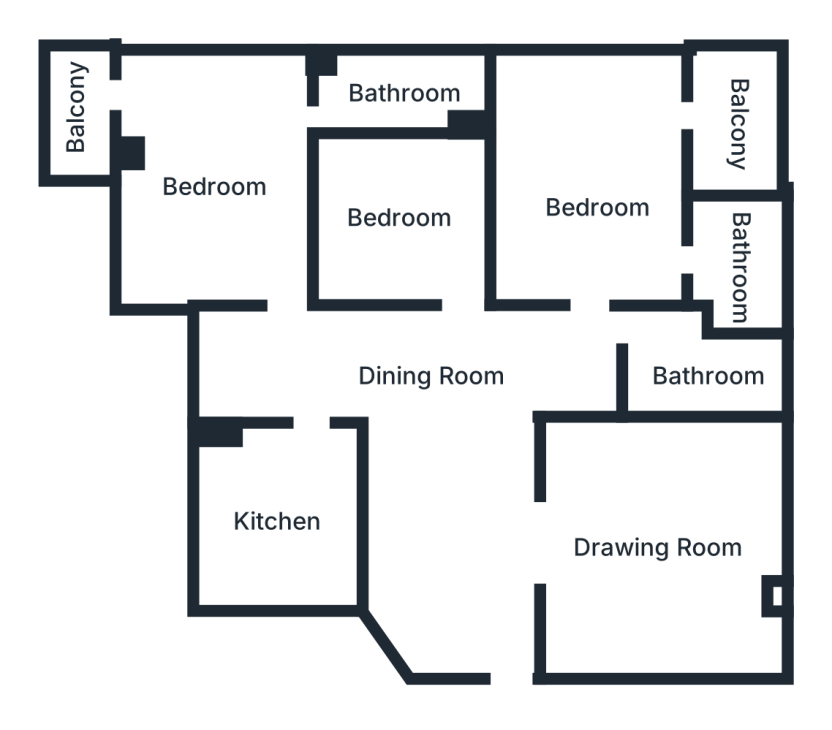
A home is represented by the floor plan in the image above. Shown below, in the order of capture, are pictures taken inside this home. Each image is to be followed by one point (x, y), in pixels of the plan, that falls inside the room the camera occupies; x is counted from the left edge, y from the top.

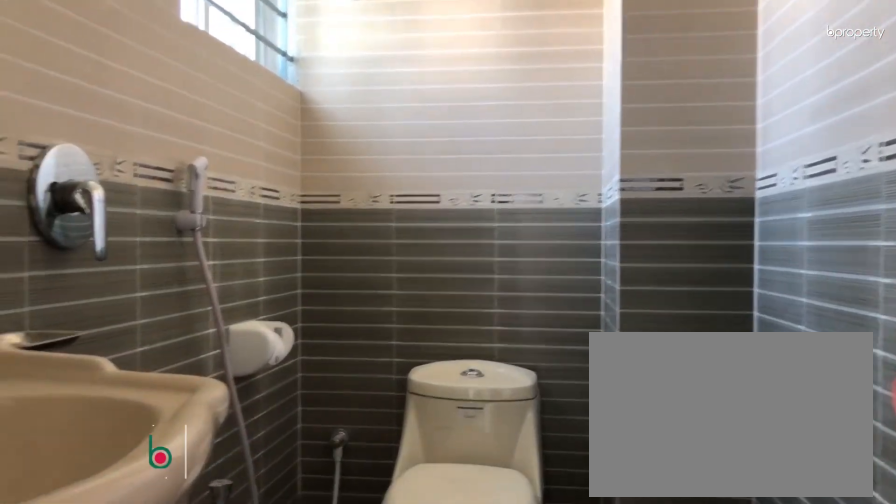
(403, 96)
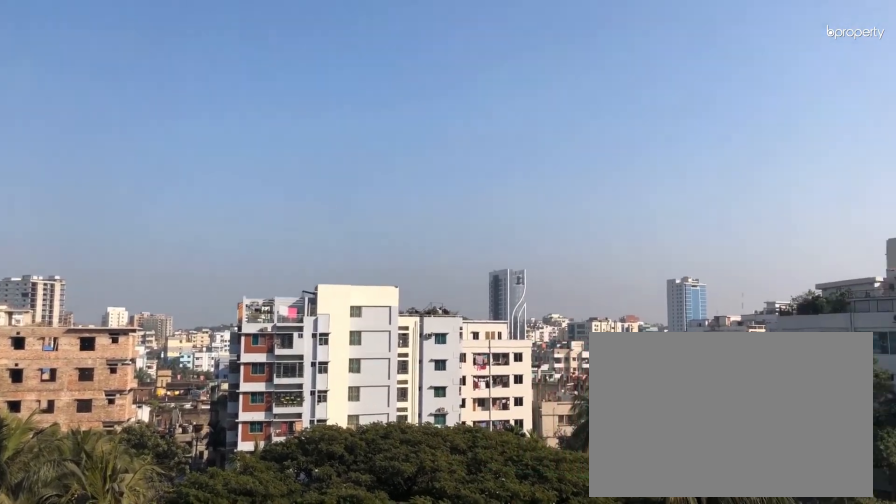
(76, 105)
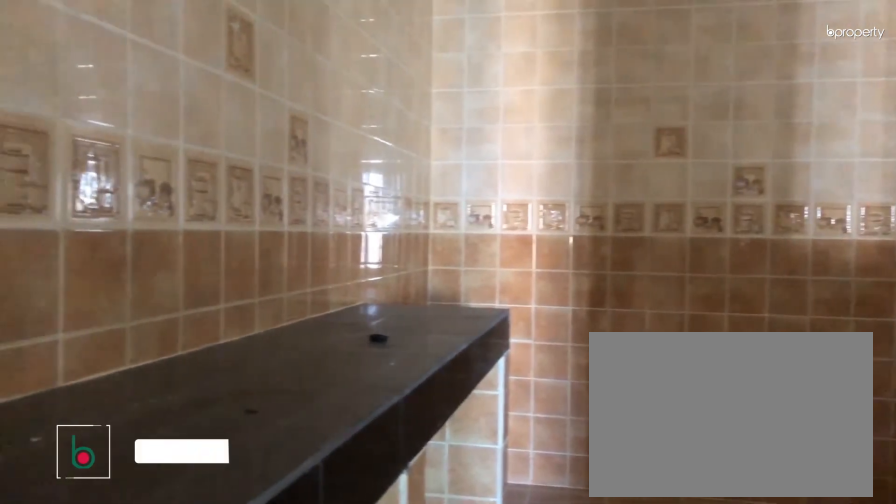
(279, 521)
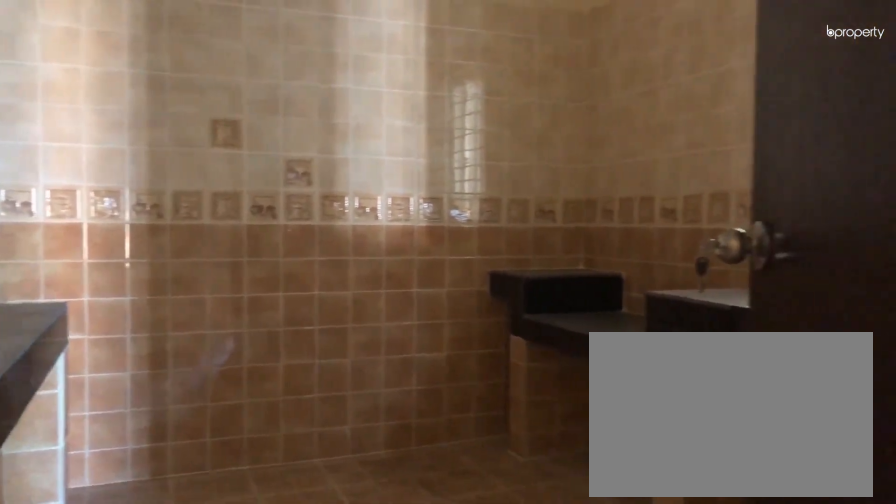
(279, 521)
